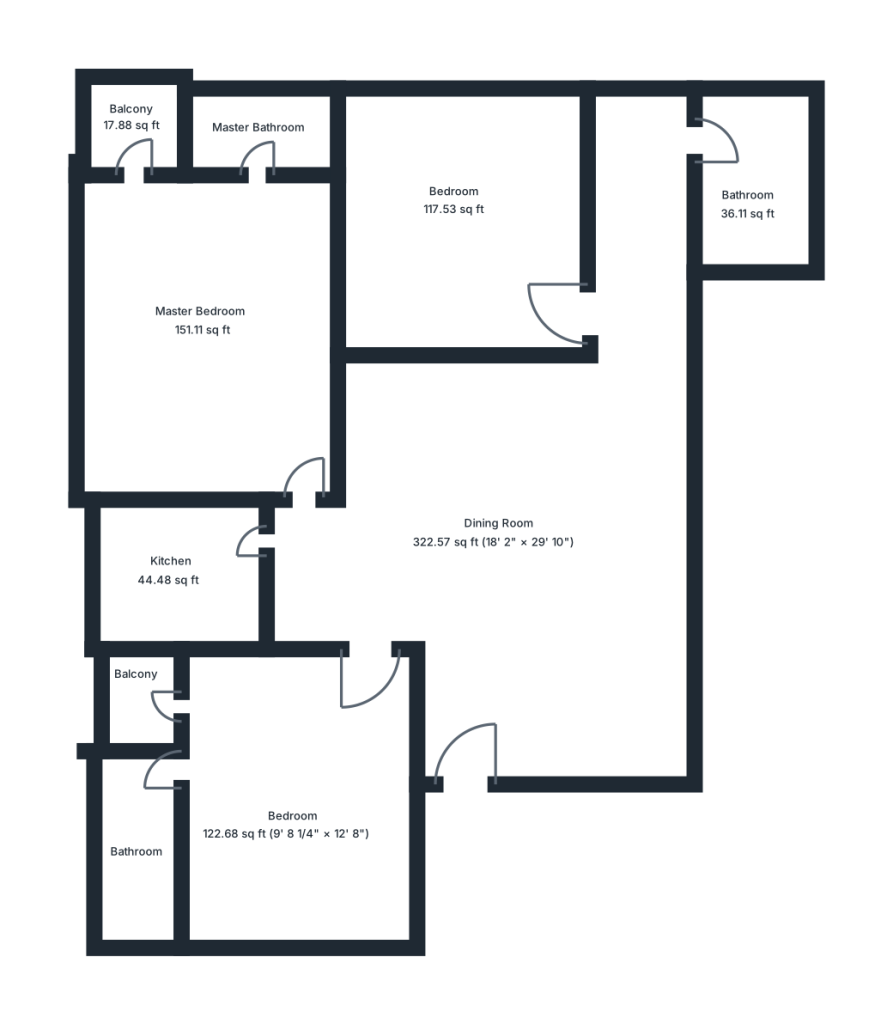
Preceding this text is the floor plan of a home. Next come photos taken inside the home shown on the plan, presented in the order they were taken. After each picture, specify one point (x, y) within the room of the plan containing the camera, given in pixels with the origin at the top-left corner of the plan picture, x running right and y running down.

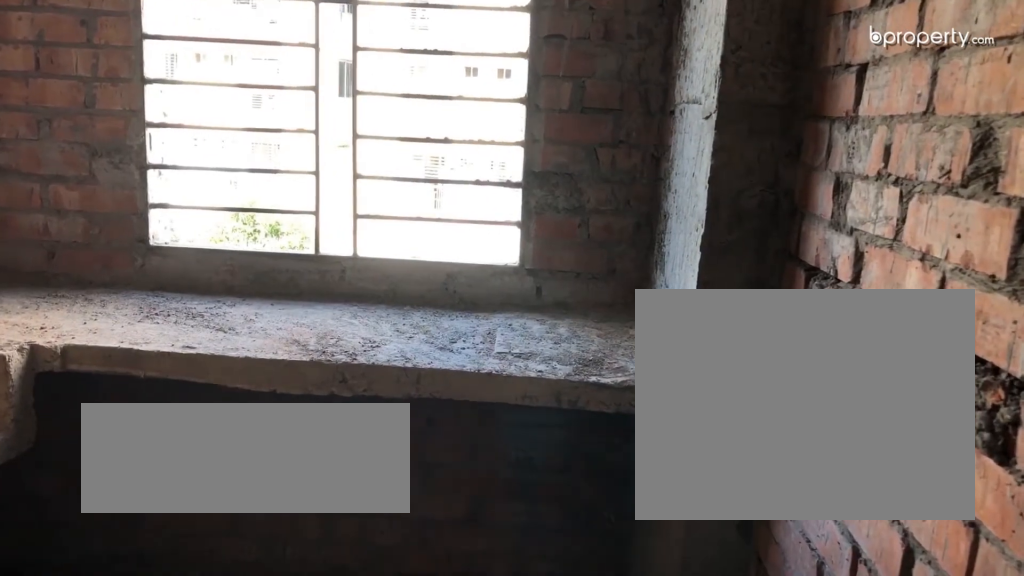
(176, 567)
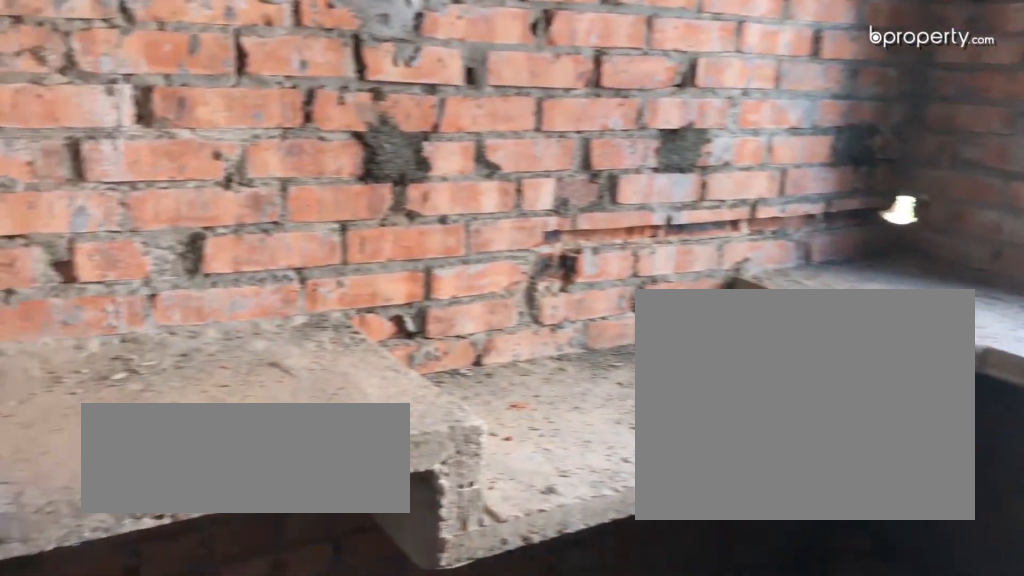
(176, 567)
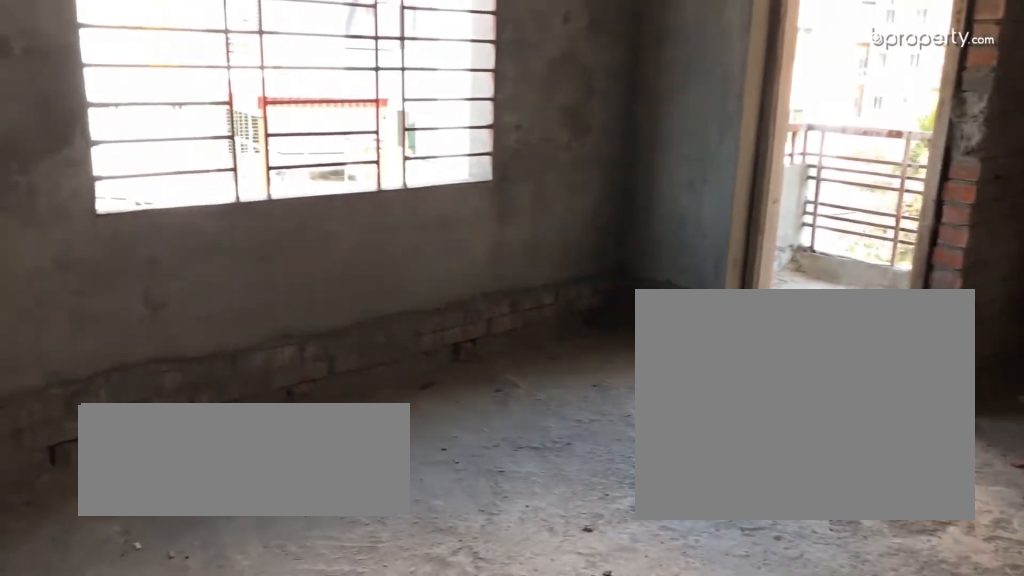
(239, 329)
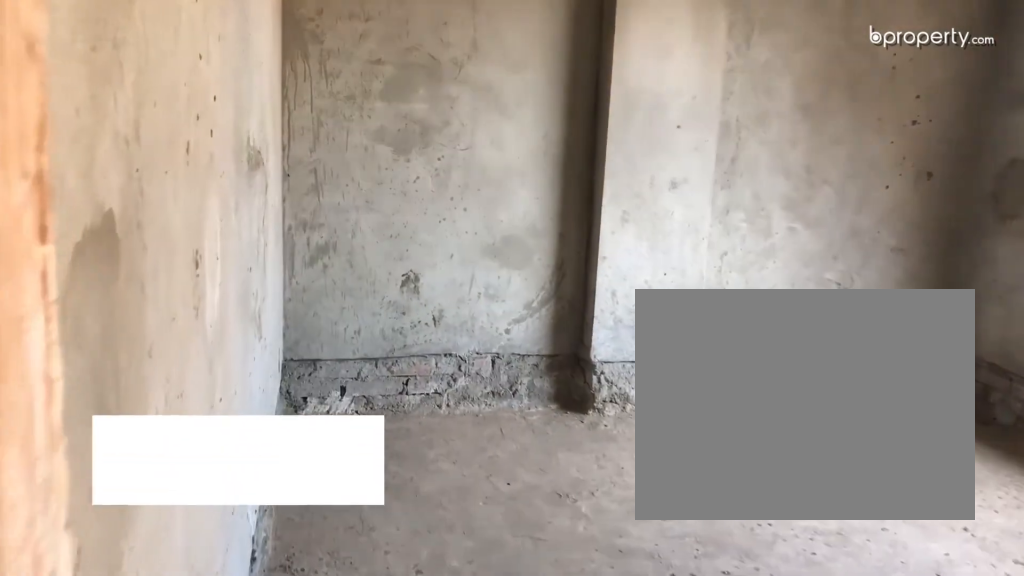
(480, 250)
